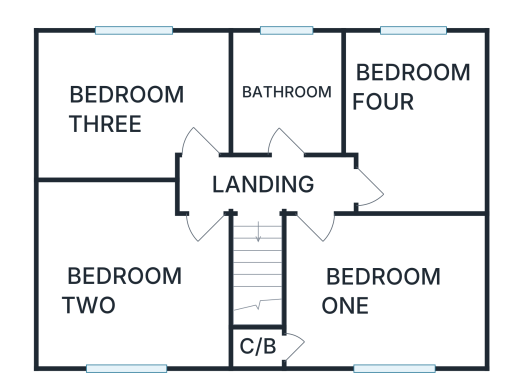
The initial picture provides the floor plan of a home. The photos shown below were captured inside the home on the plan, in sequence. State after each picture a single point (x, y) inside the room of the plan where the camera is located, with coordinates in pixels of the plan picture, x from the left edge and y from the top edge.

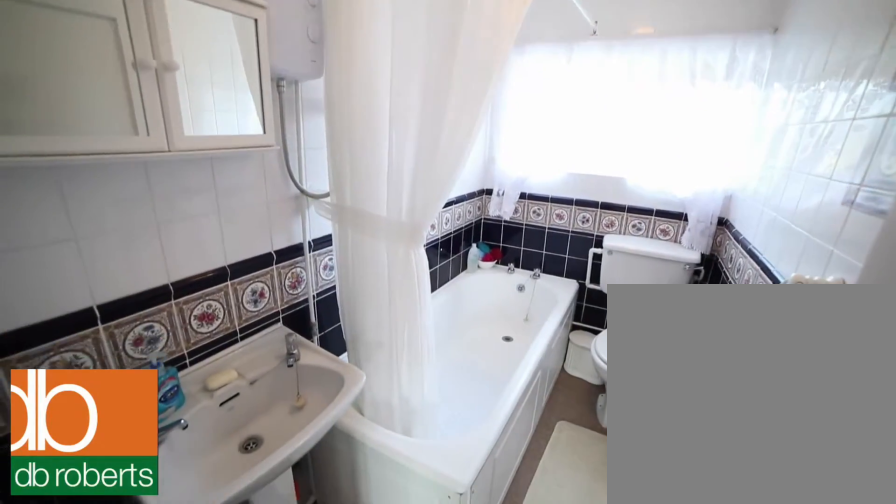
(287, 91)
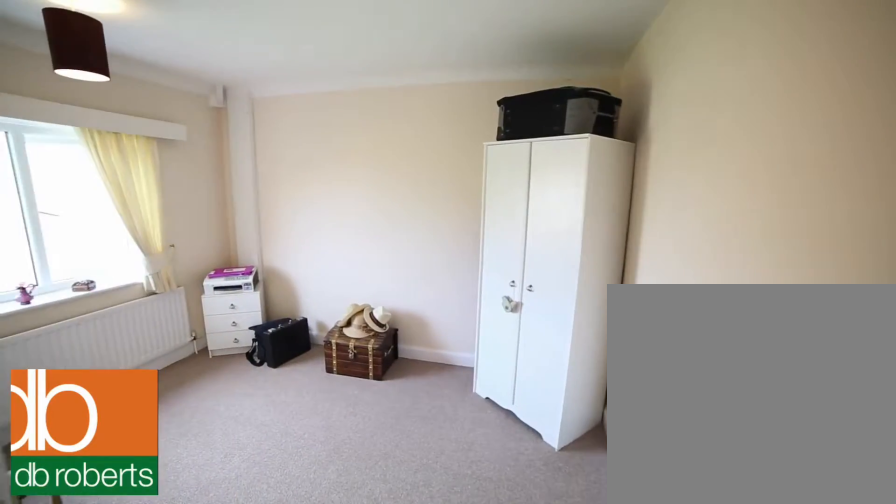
(418, 122)
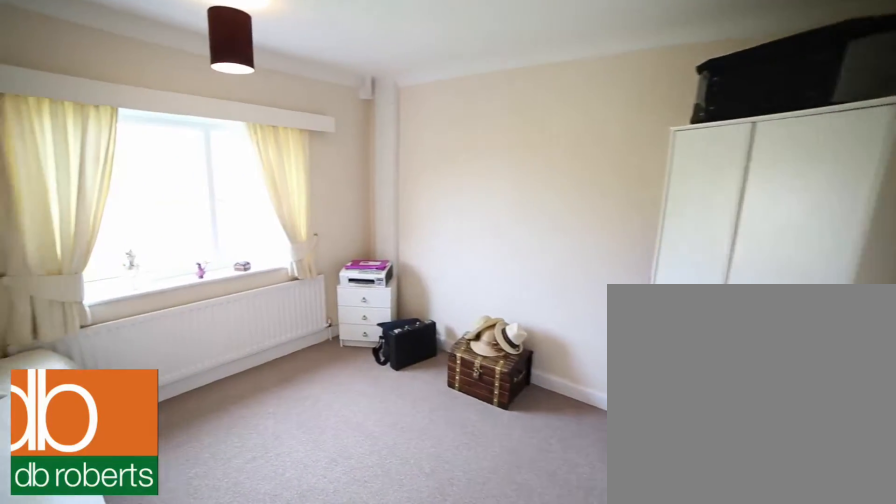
(418, 122)
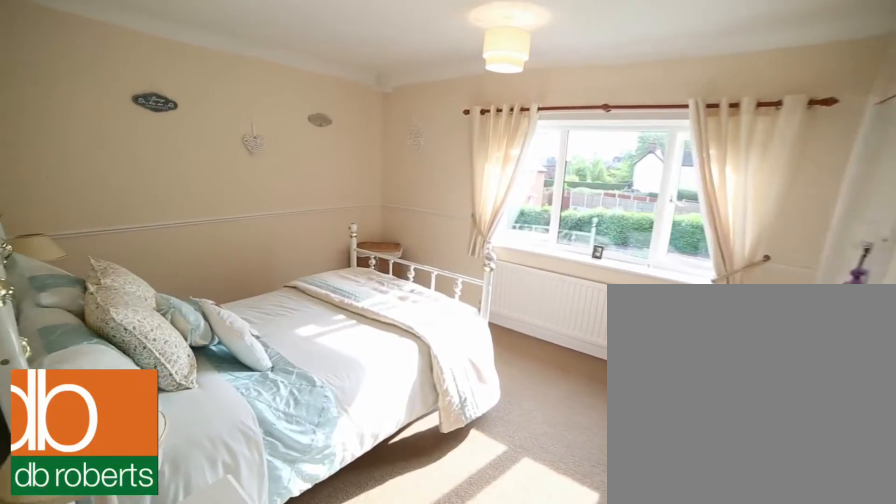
(385, 290)
